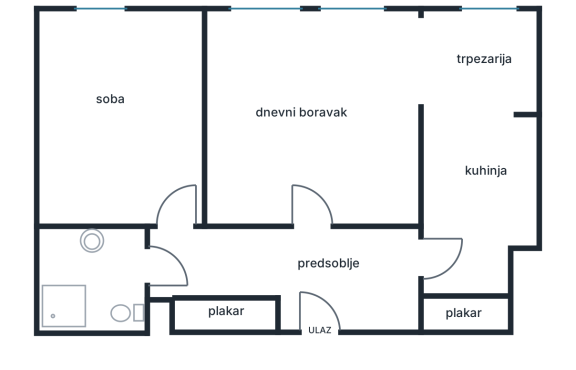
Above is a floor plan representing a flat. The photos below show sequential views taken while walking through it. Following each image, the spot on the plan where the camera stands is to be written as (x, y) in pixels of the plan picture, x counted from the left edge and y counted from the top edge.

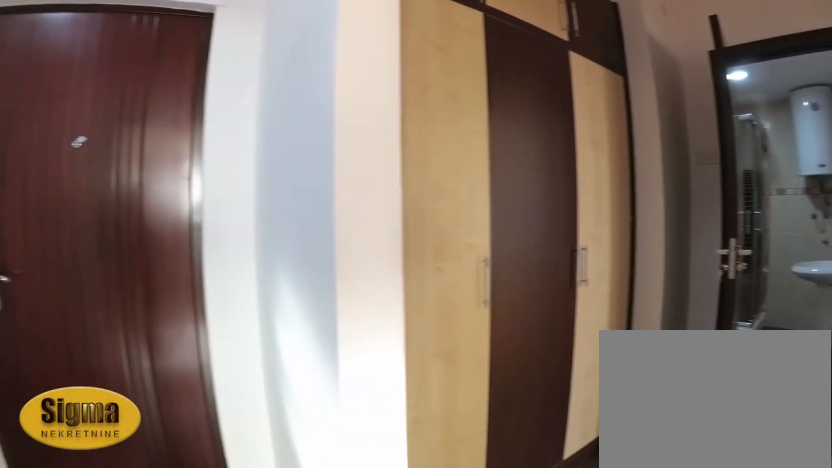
(327, 241)
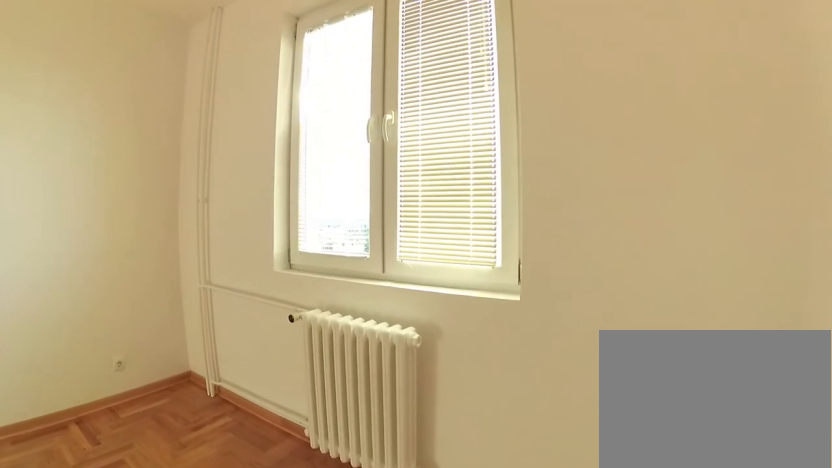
(191, 99)
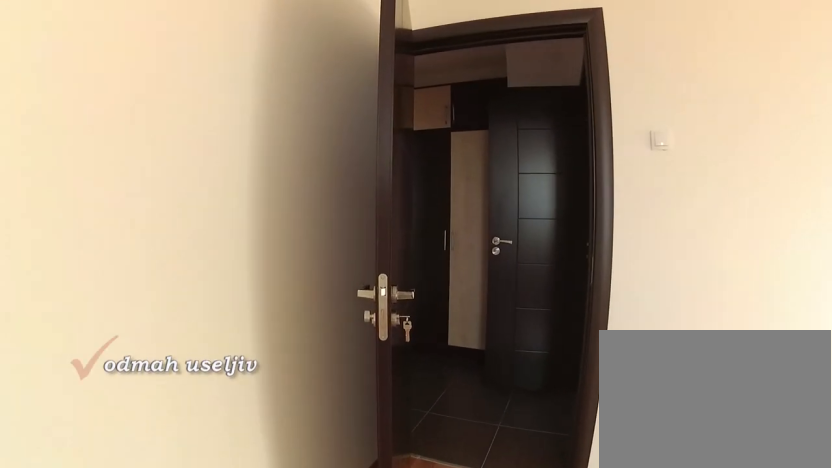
(146, 96)
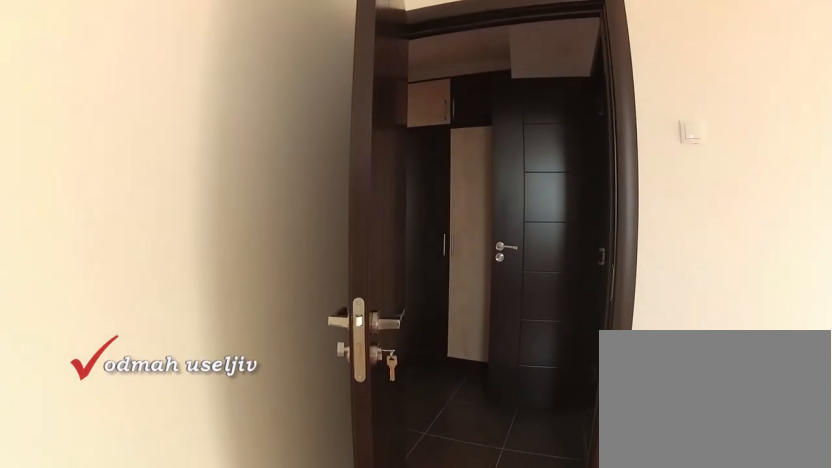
(150, 111)
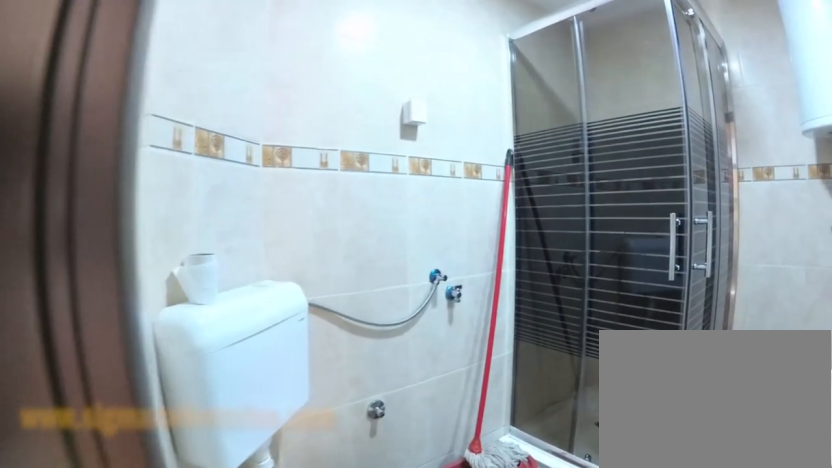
(169, 240)
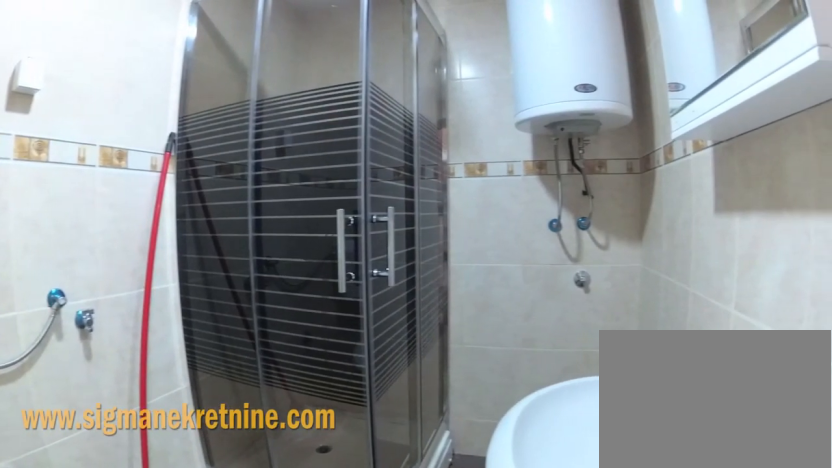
(159, 254)
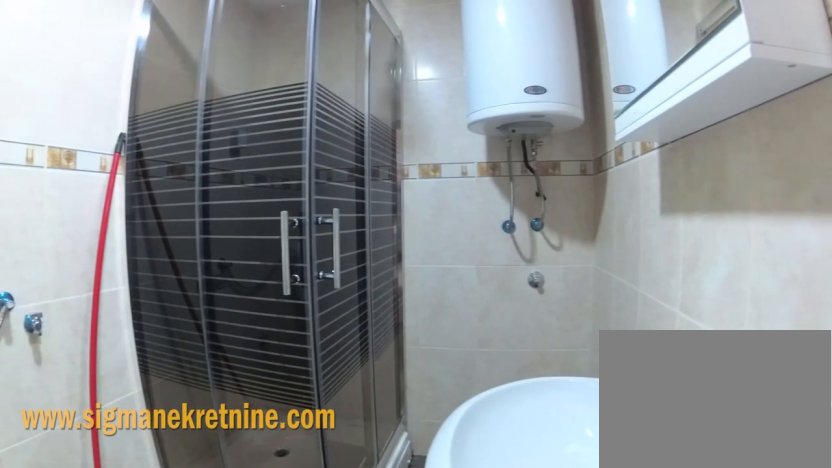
(157, 258)
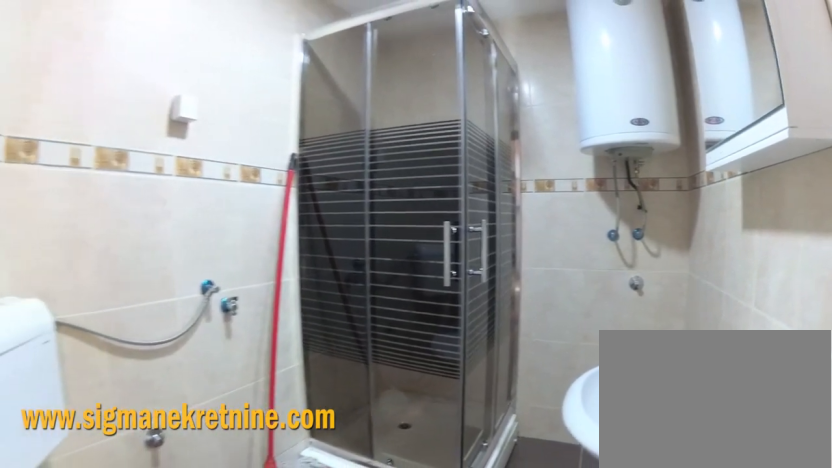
(151, 253)
